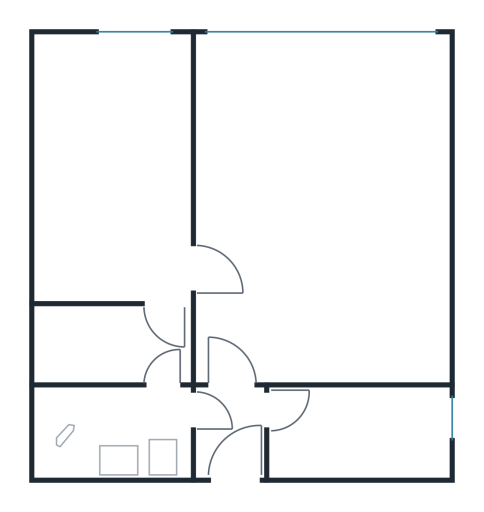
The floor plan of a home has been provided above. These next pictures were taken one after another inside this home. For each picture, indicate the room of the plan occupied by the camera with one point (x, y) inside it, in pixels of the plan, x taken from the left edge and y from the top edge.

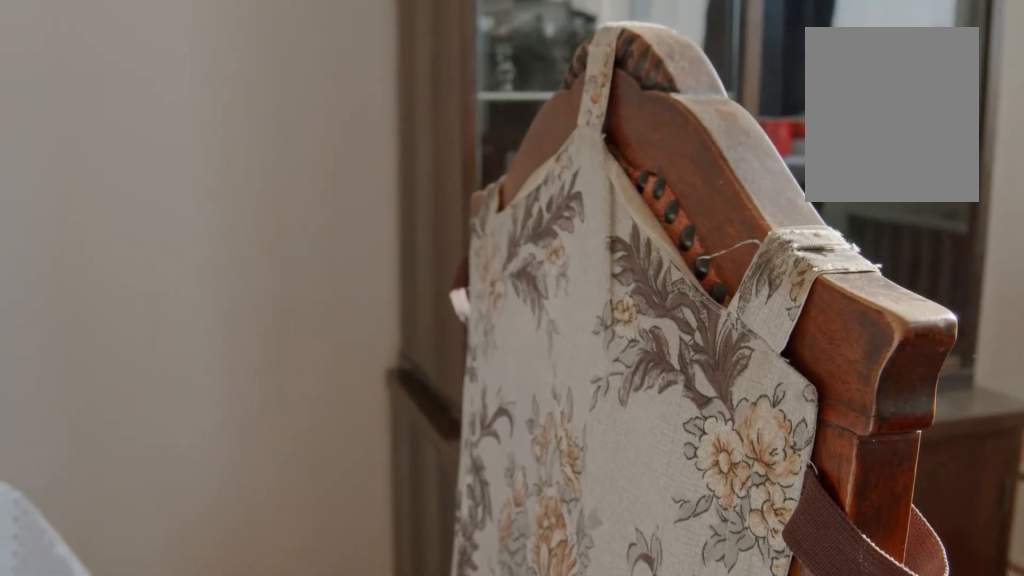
(306, 218)
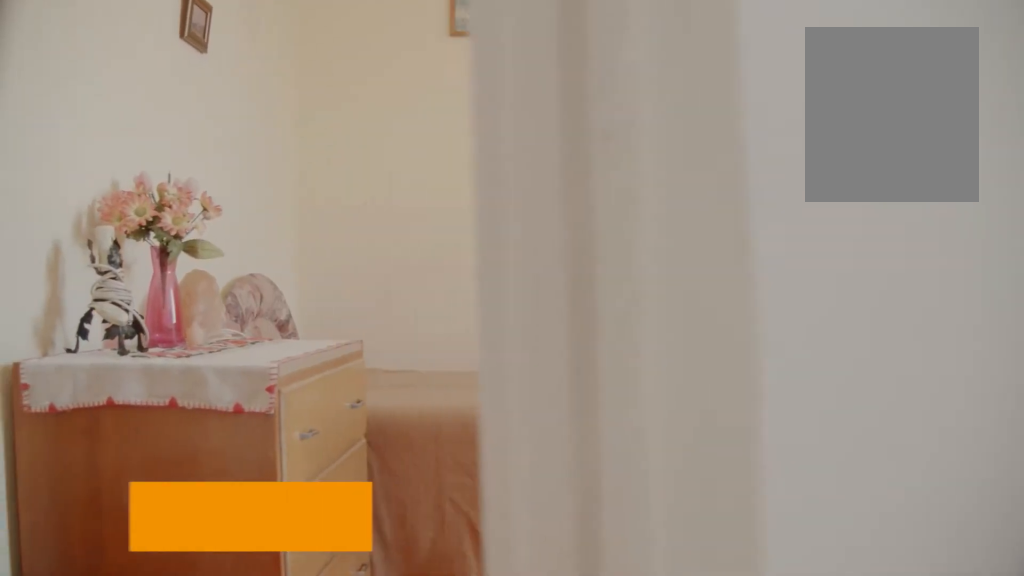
(135, 243)
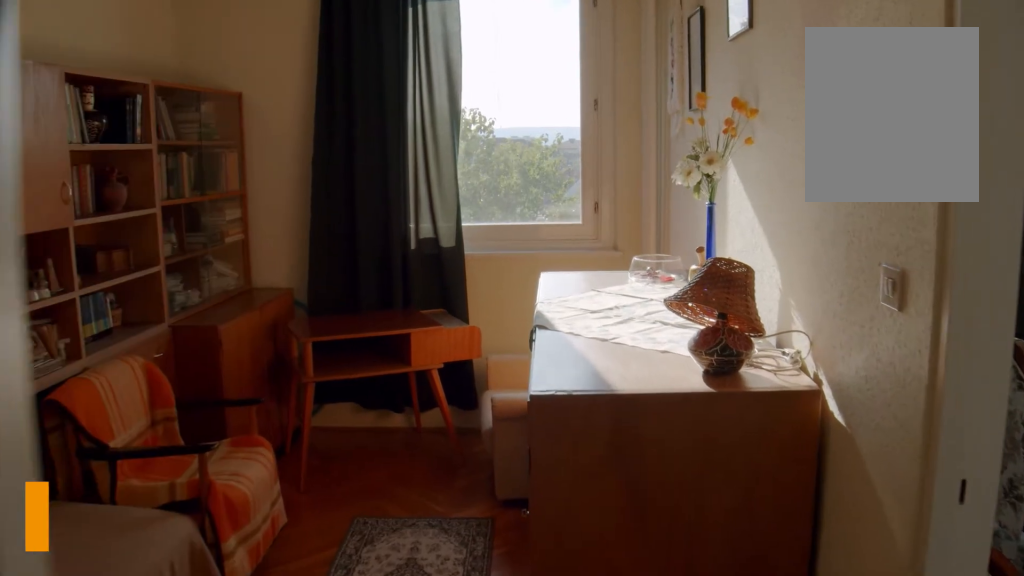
(136, 243)
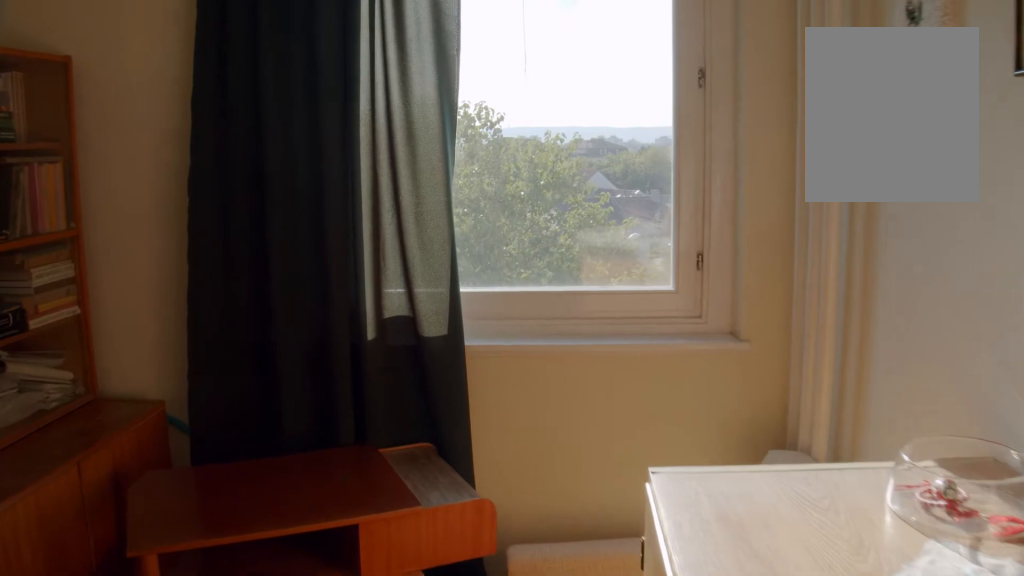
(136, 243)
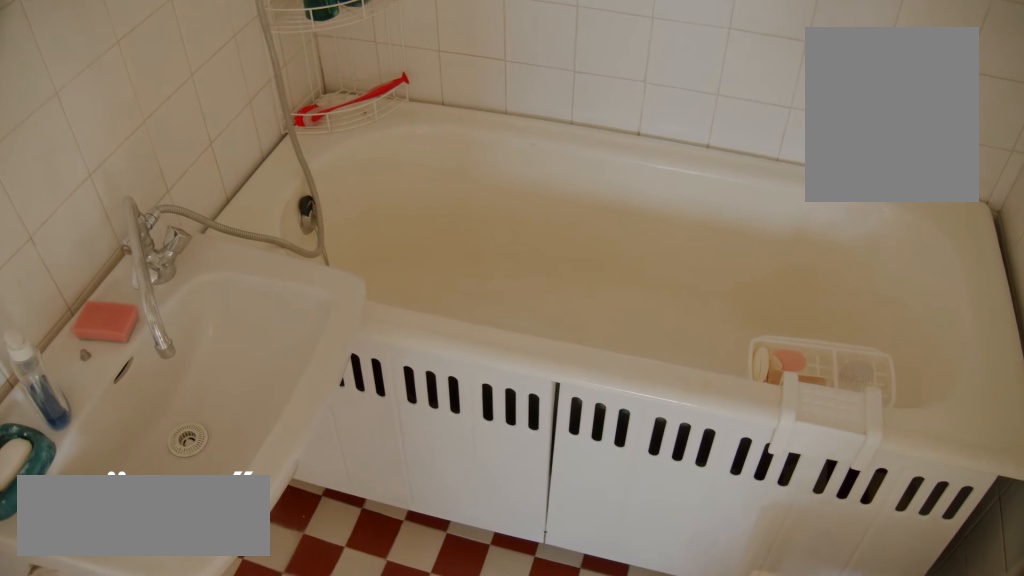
(107, 430)
